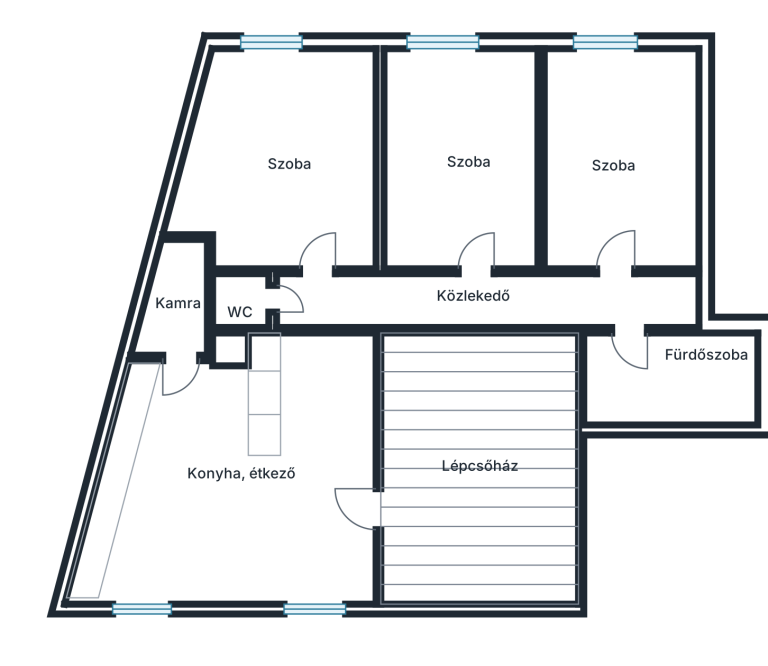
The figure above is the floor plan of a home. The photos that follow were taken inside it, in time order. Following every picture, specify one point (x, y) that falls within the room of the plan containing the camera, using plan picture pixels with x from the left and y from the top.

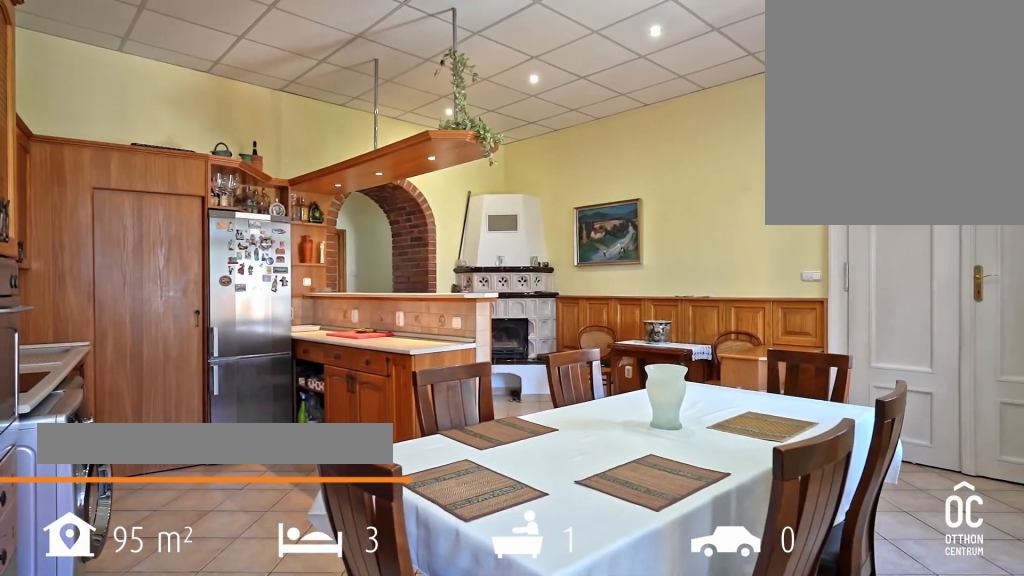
(247, 477)
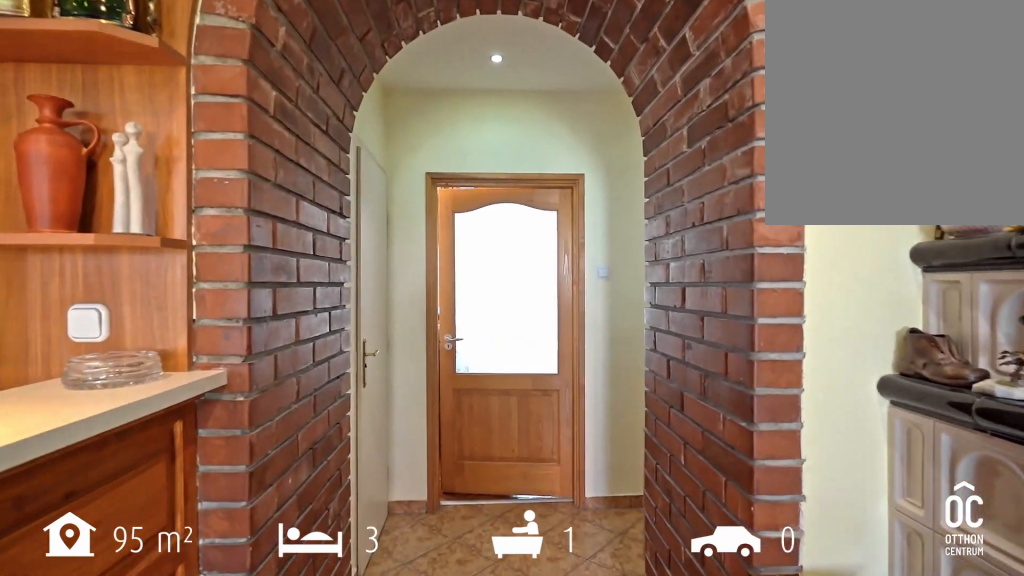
(247, 477)
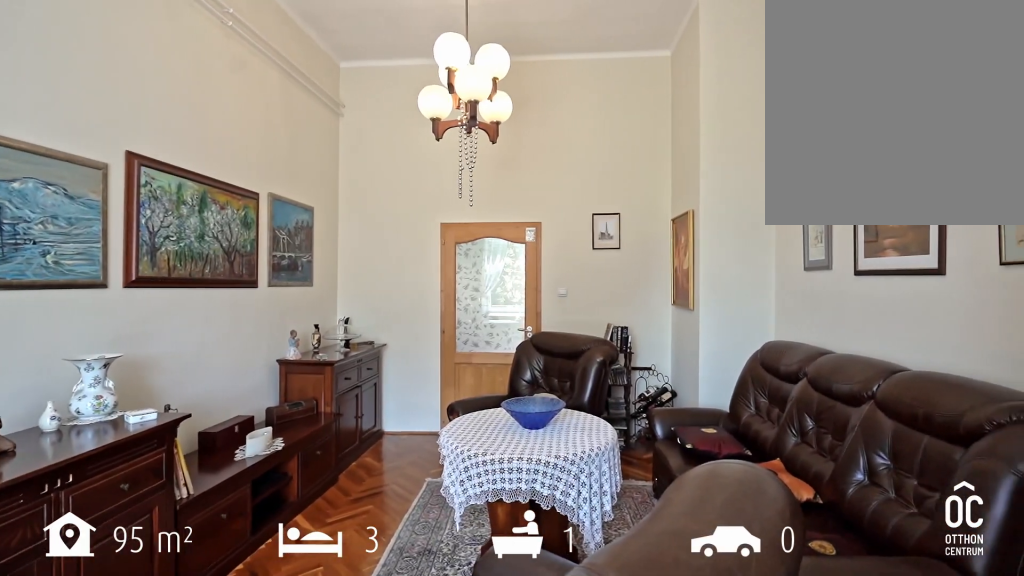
(288, 168)
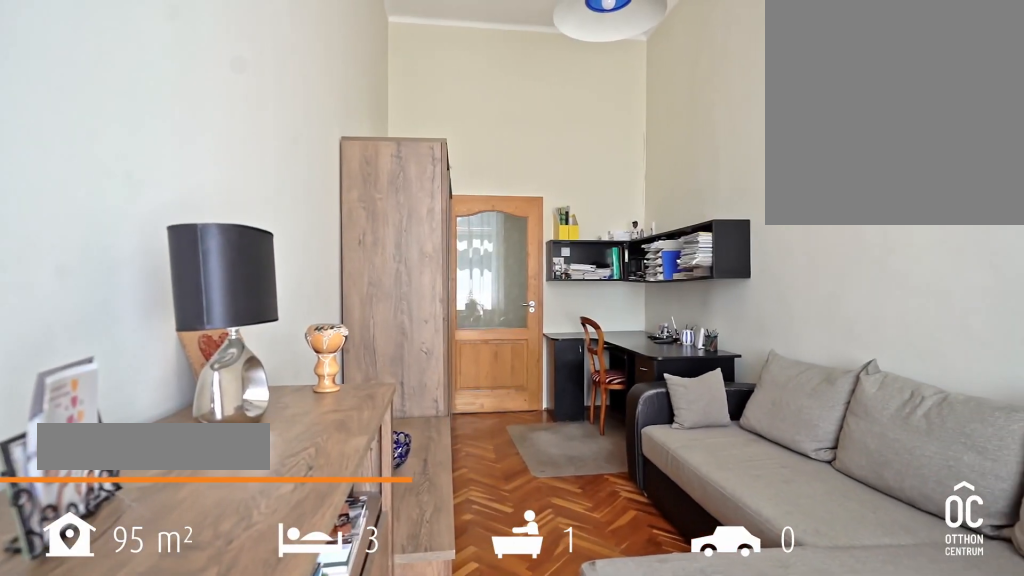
(460, 164)
